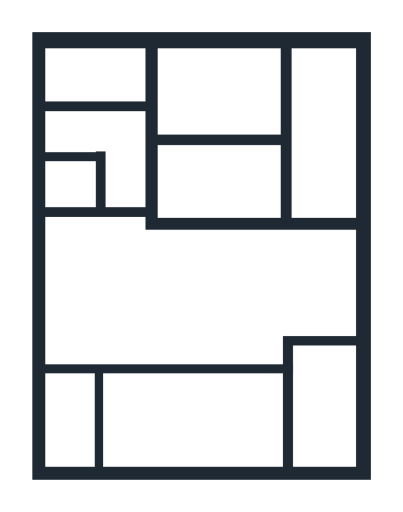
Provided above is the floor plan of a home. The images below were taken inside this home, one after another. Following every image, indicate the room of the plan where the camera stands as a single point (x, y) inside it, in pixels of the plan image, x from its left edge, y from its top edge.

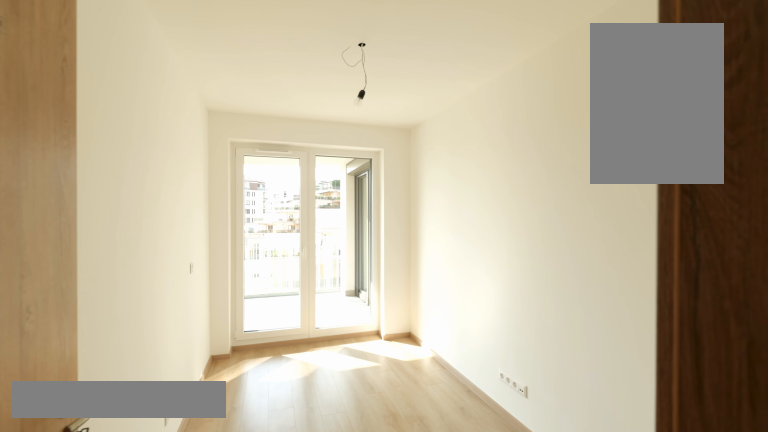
(204, 171)
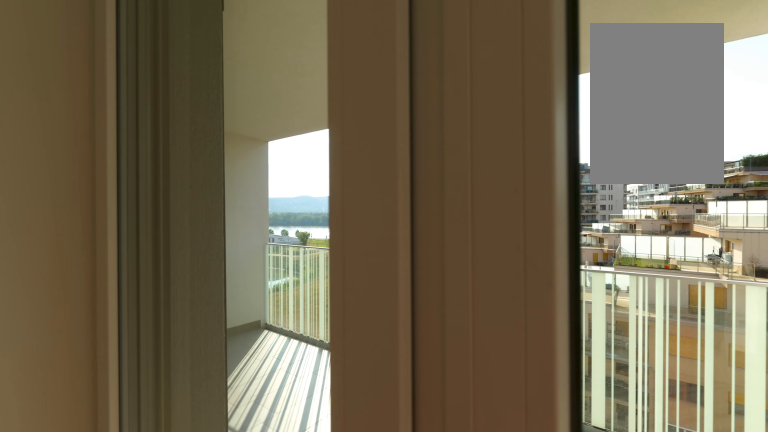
(204, 171)
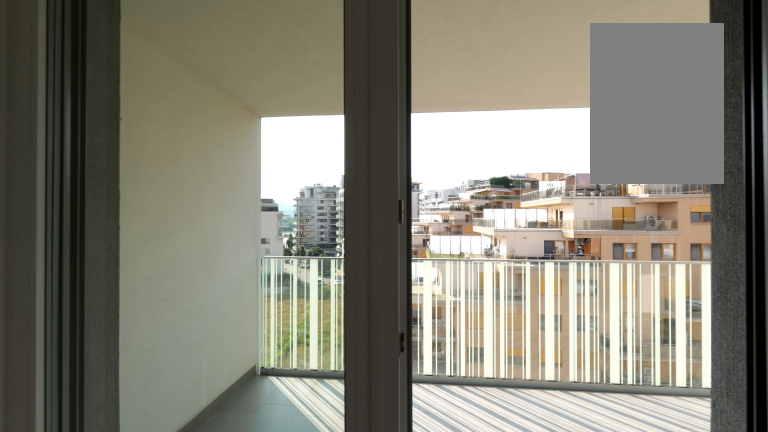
(189, 102)
